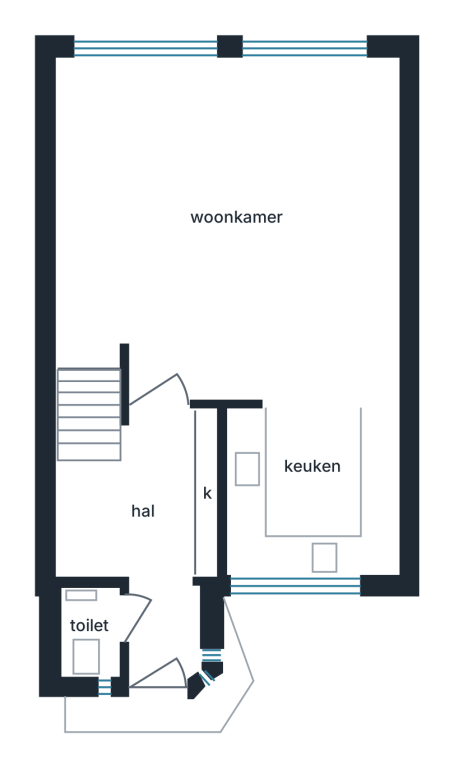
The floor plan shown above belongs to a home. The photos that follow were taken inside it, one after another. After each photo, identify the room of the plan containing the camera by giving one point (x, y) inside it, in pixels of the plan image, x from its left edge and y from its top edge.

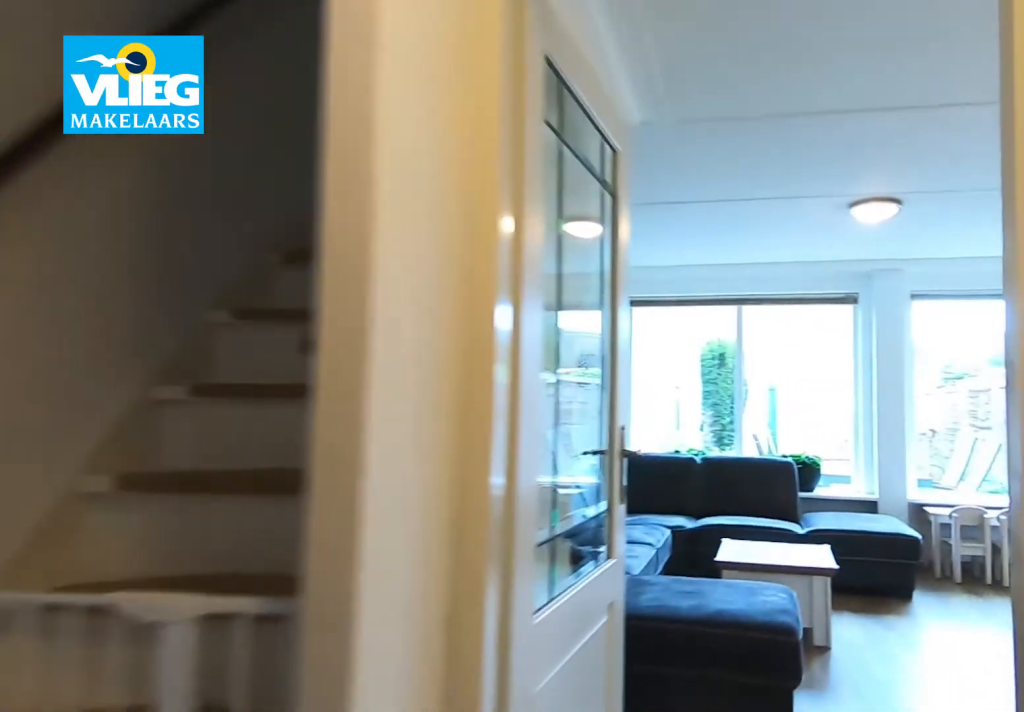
(139, 537)
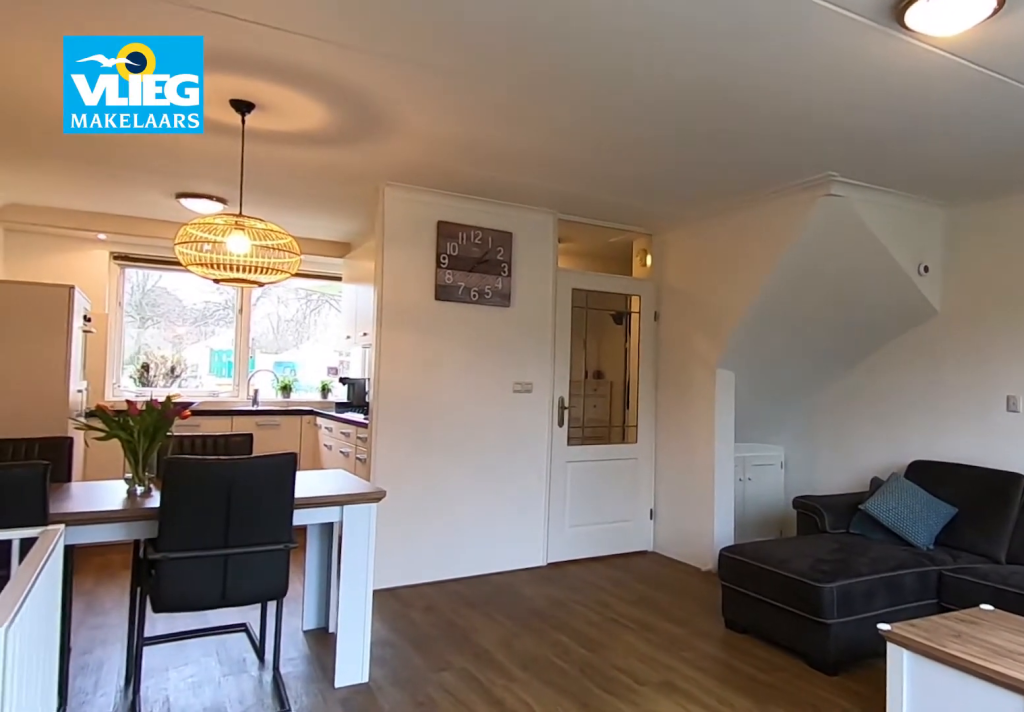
(222, 155)
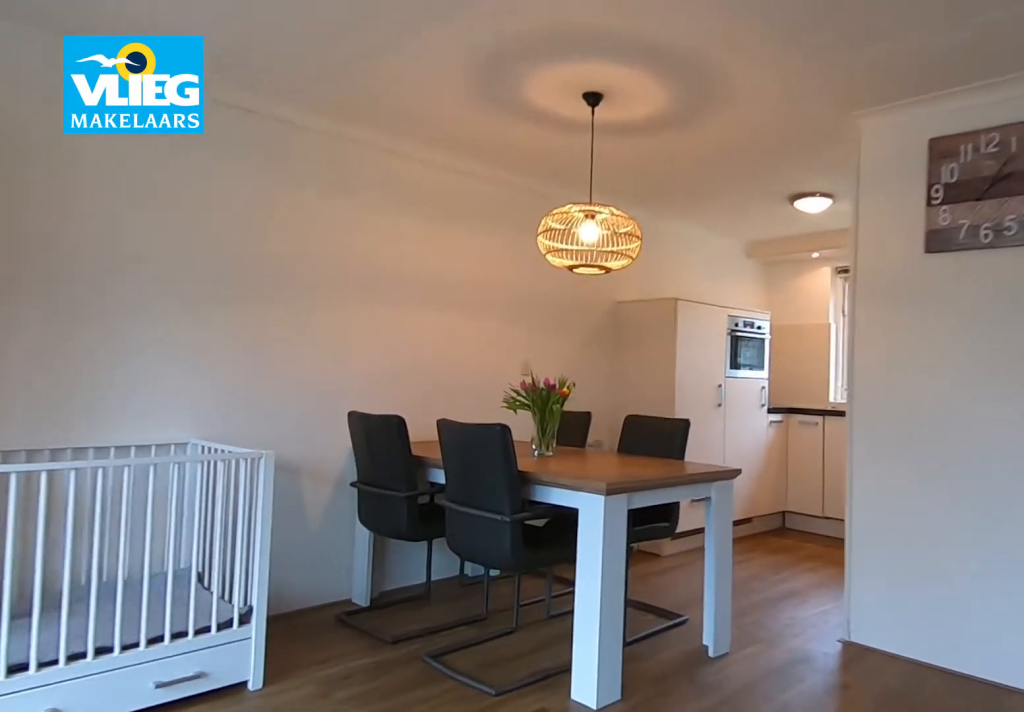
(222, 155)
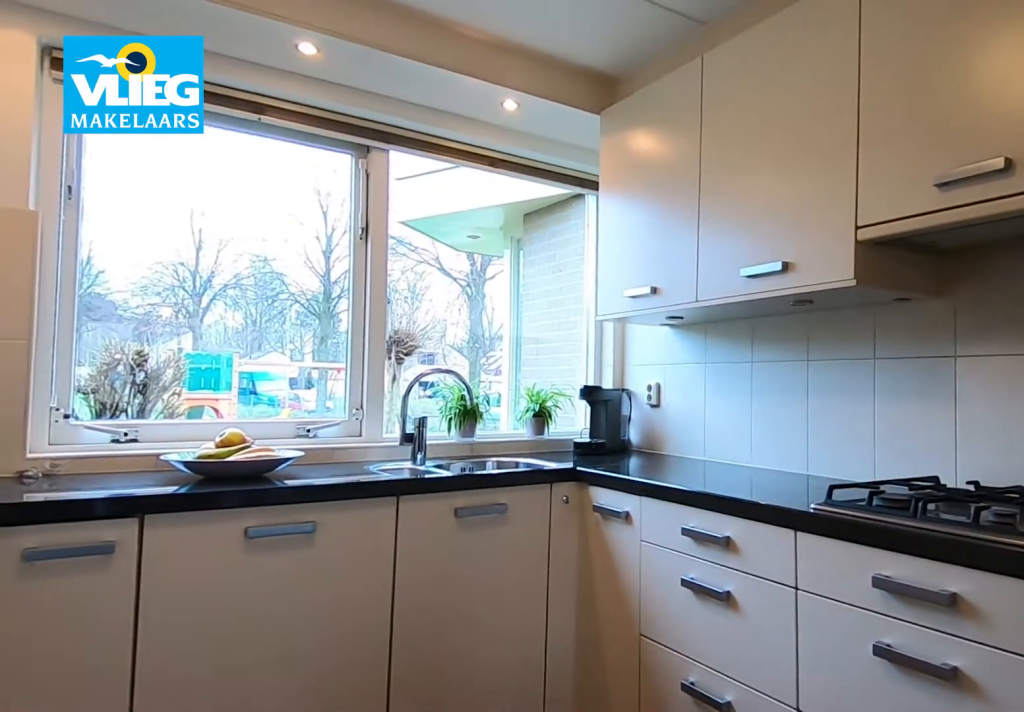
(314, 490)
